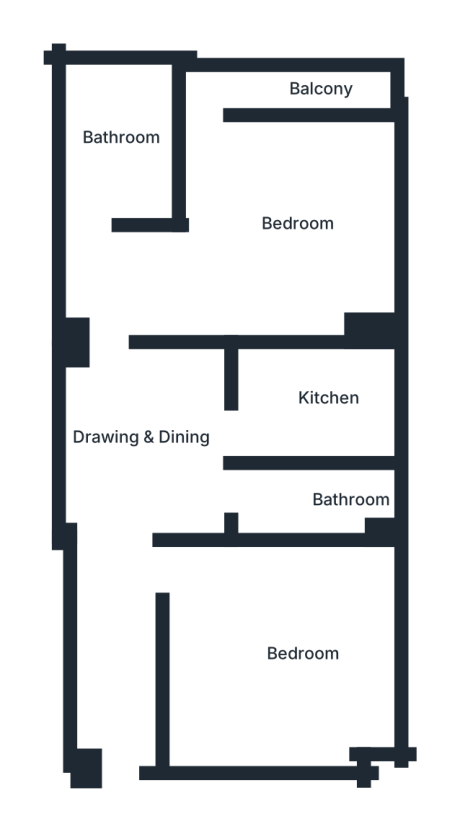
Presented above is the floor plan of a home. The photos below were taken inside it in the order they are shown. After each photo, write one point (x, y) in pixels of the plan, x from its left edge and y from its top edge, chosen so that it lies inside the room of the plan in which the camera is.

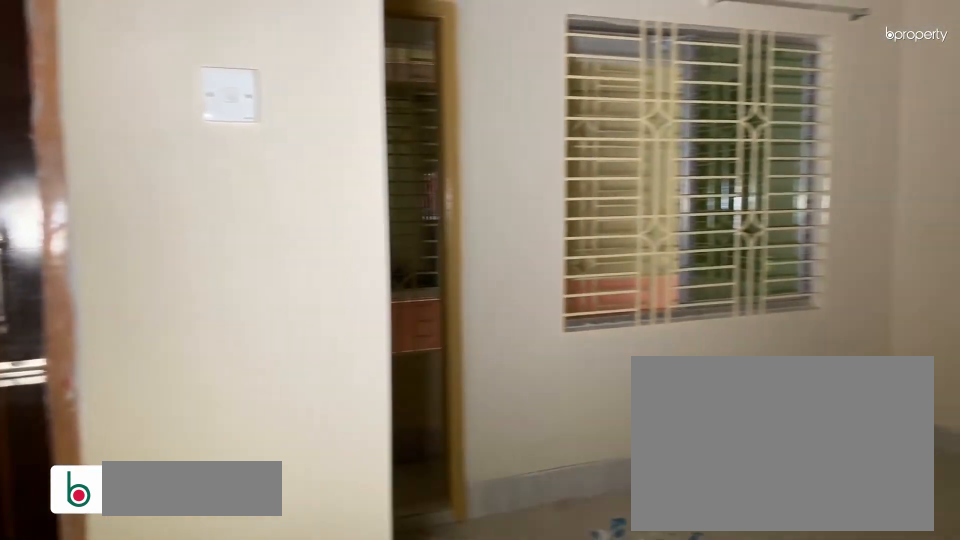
(283, 224)
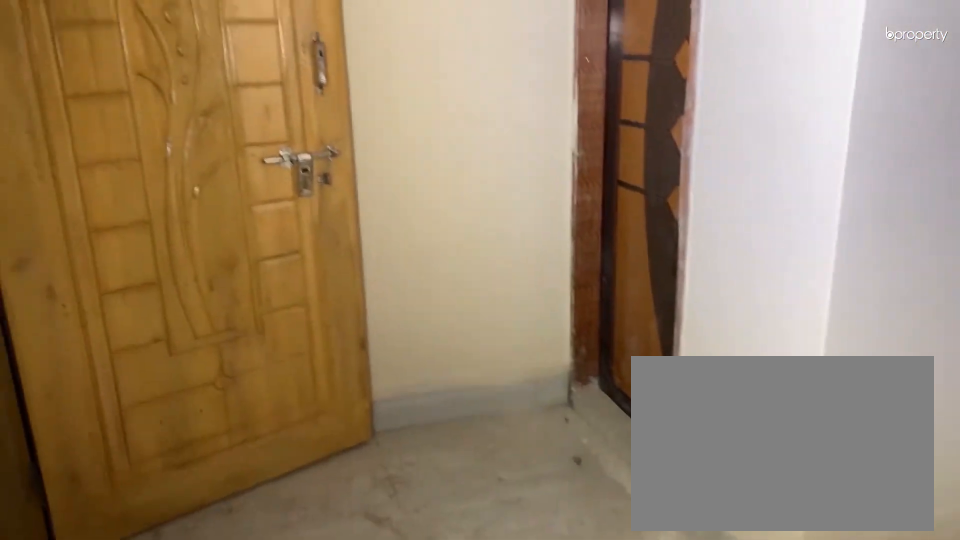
(283, 224)
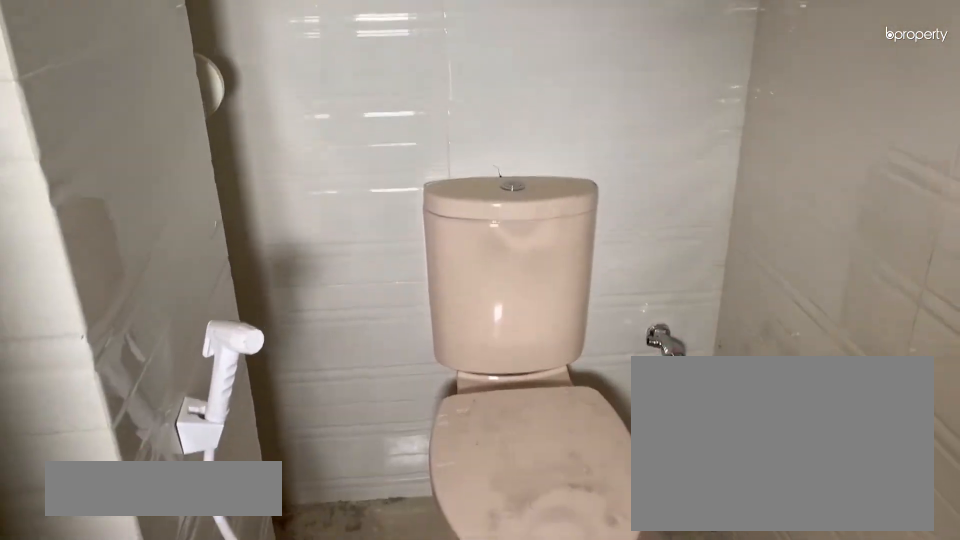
(122, 152)
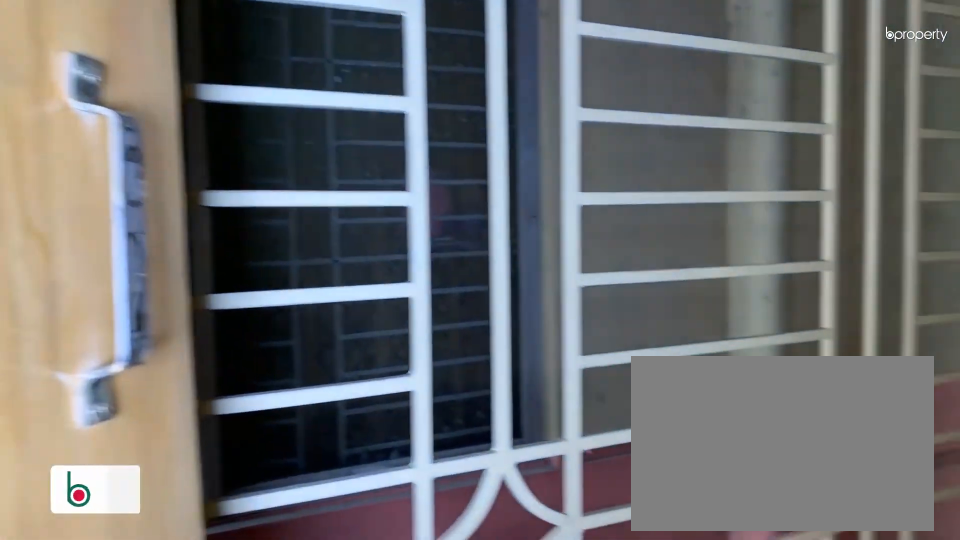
(315, 96)
